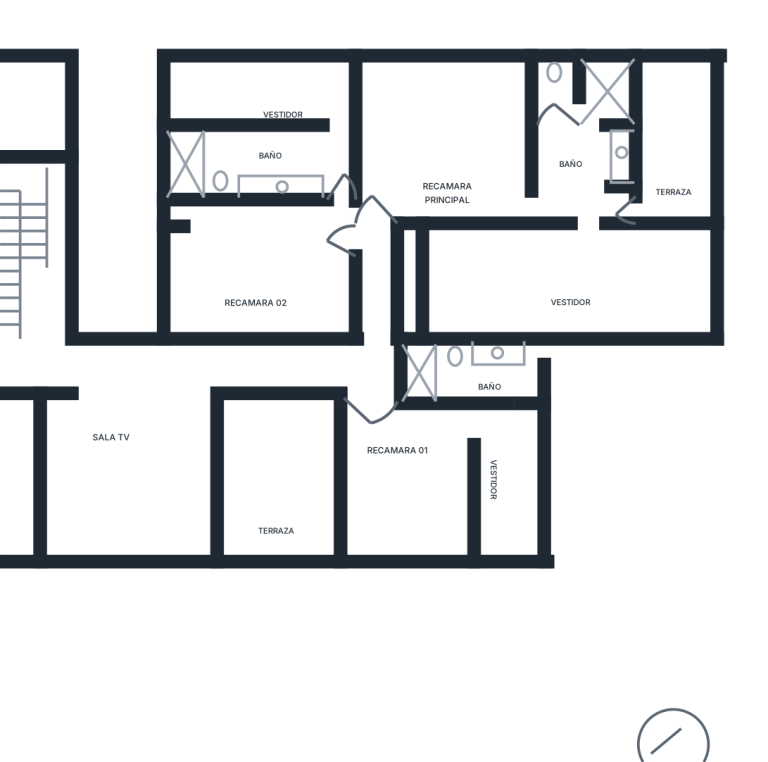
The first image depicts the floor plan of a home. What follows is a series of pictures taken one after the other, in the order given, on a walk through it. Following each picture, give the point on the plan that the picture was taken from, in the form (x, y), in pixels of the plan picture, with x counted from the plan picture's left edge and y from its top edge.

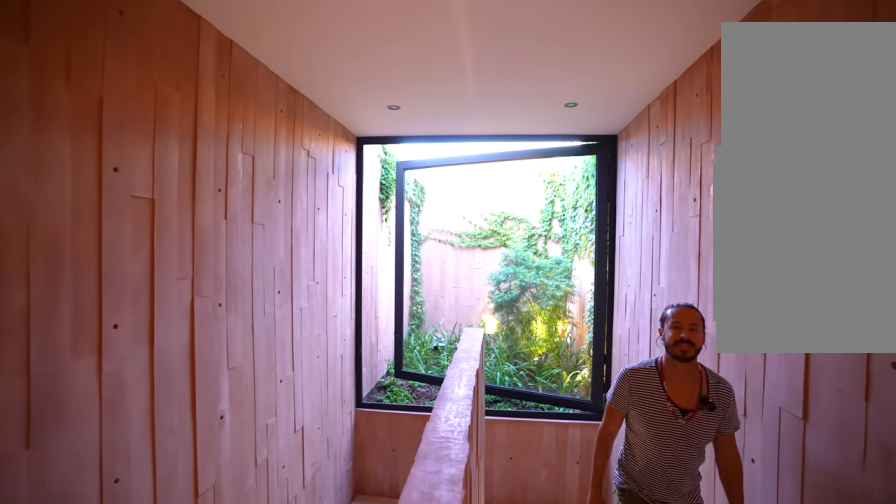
(46, 306)
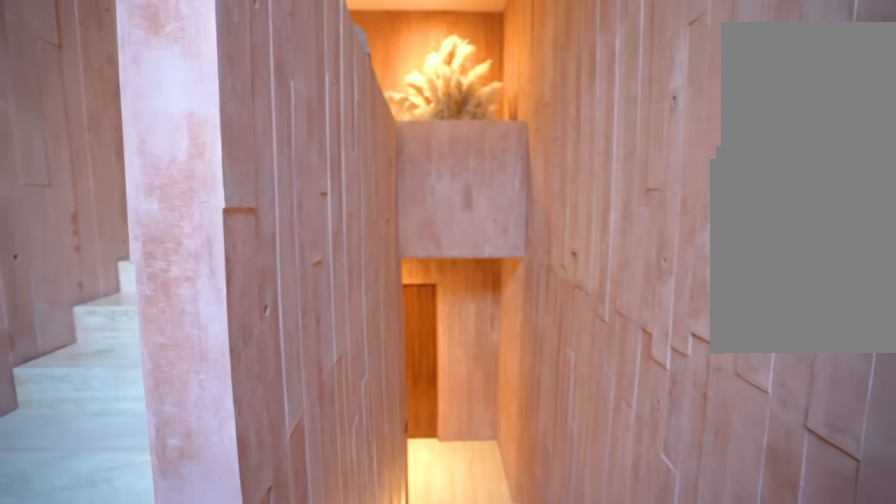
(48, 248)
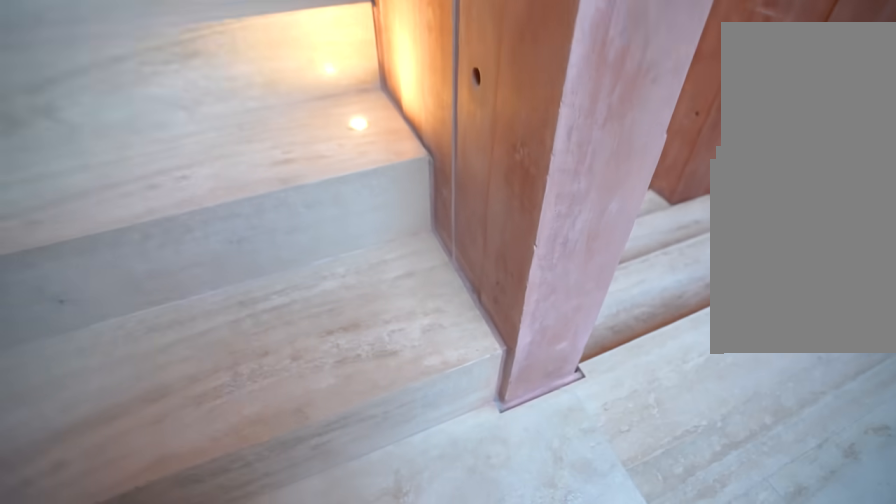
(19, 192)
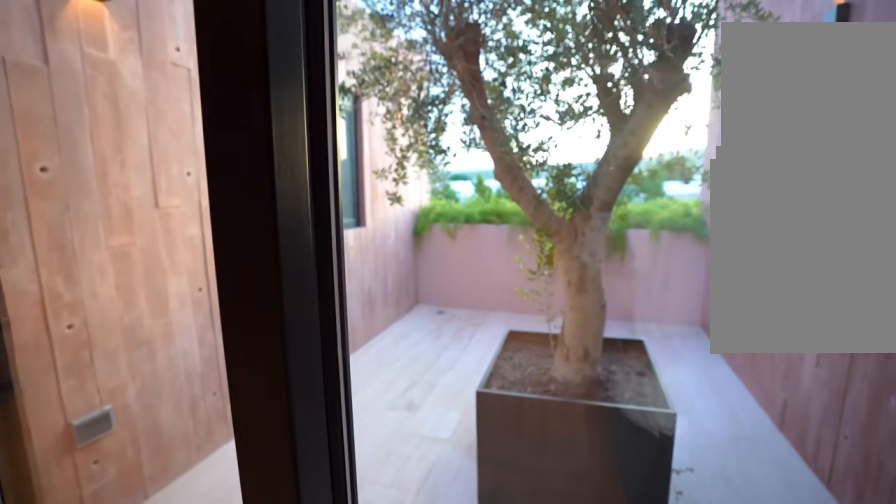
(238, 372)
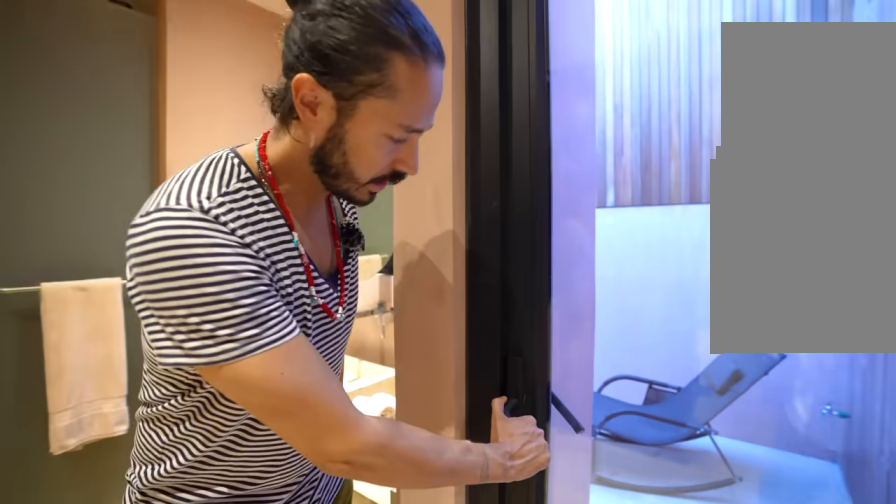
(585, 241)
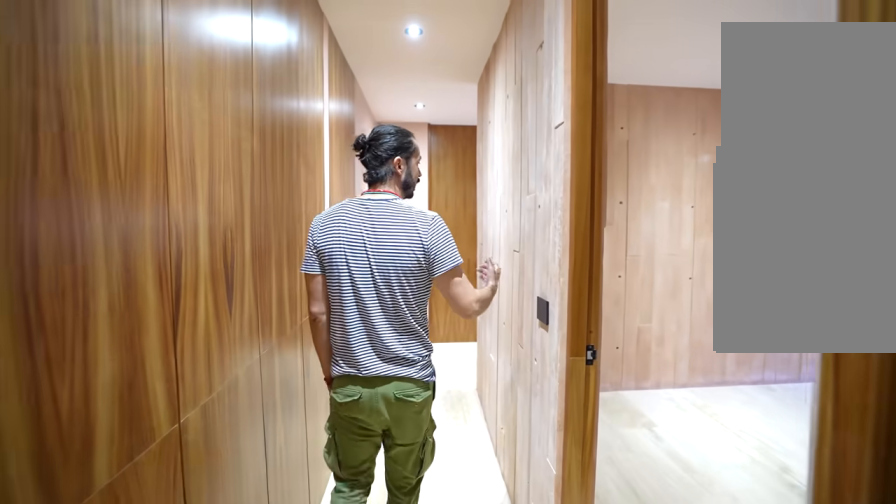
(387, 186)
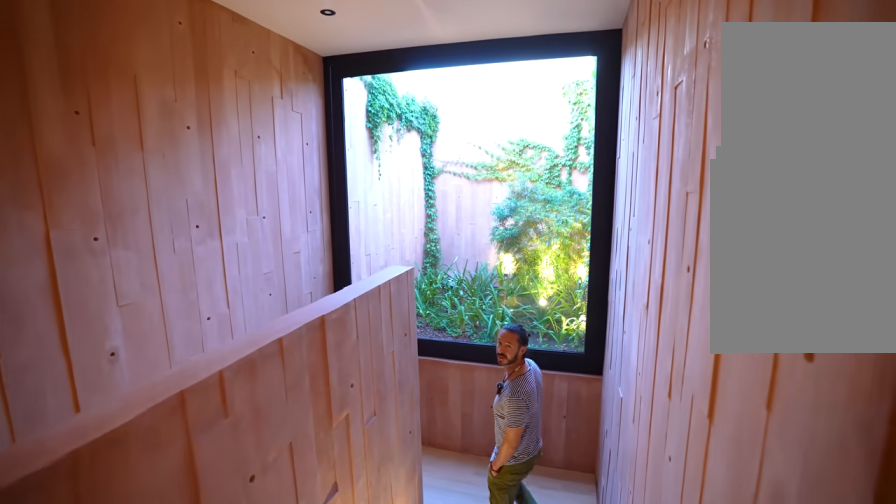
(46, 354)
